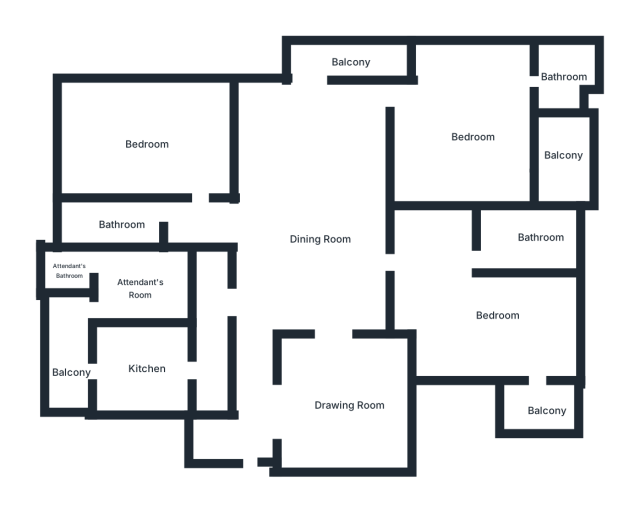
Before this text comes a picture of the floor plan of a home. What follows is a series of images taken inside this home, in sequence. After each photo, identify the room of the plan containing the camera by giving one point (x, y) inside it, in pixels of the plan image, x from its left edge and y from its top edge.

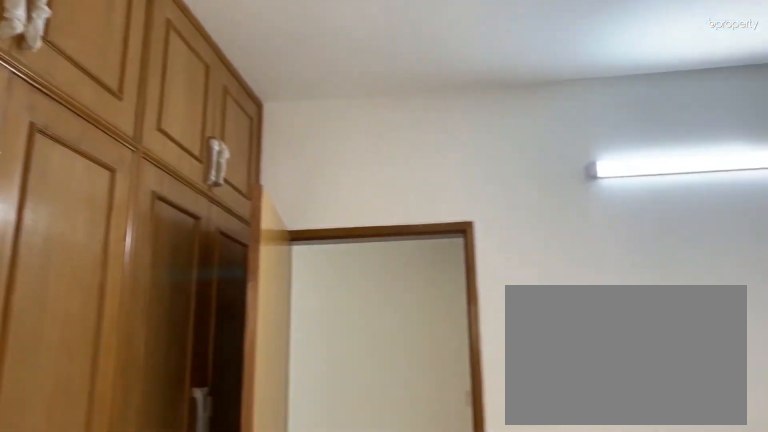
(146, 146)
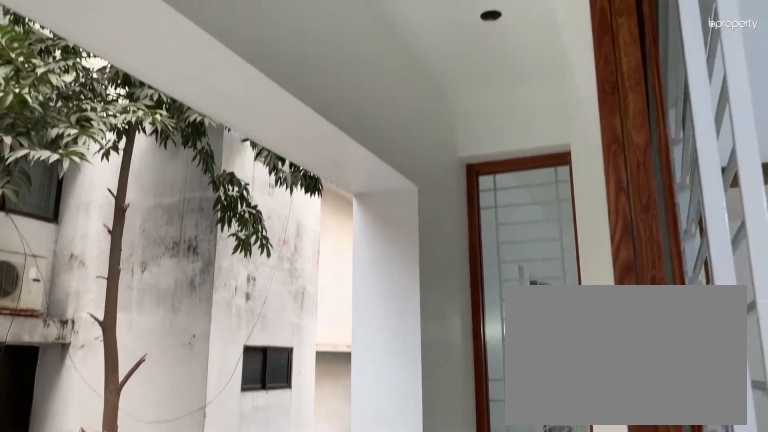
(347, 60)
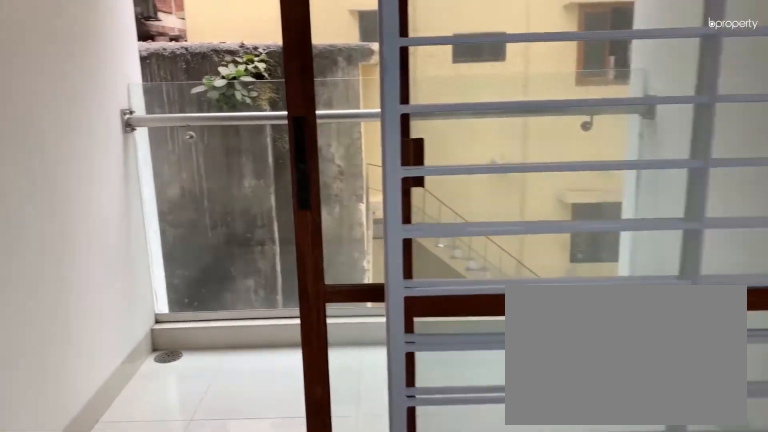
(474, 135)
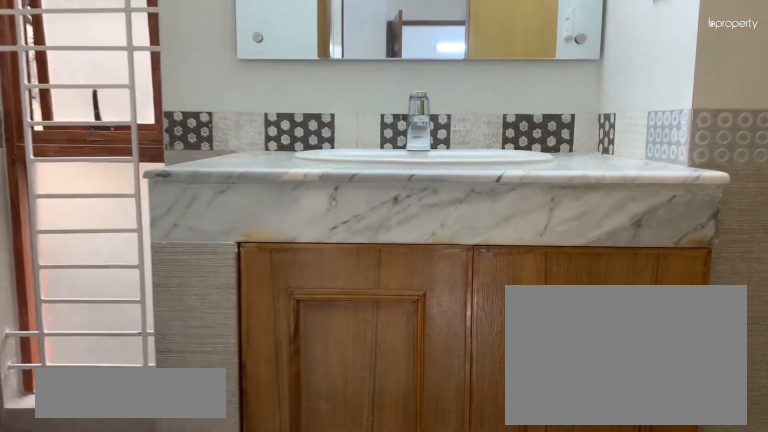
(566, 80)
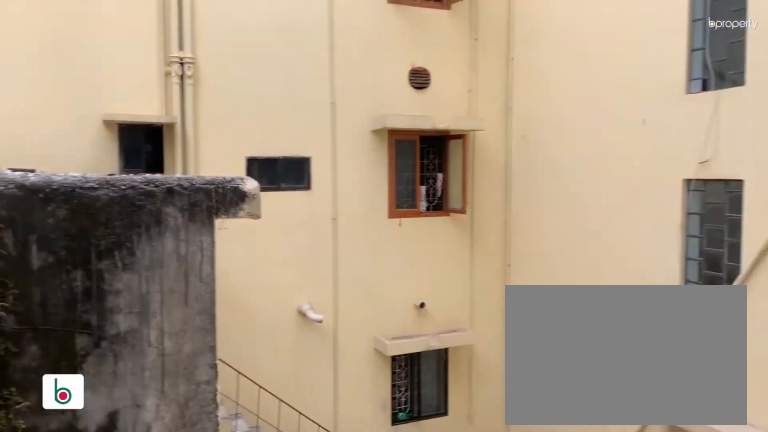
(566, 153)
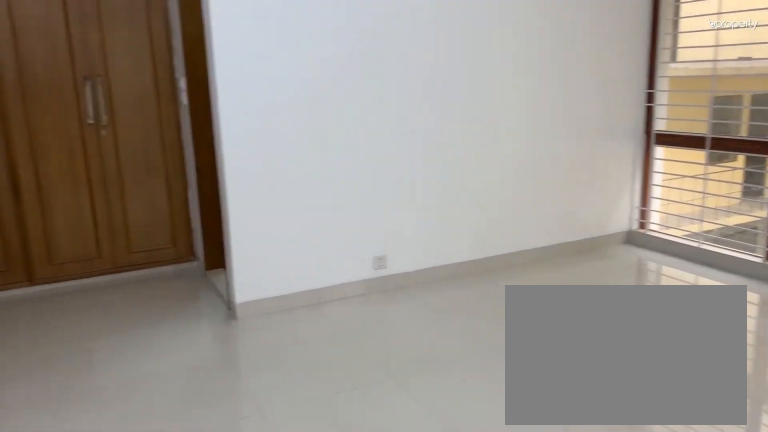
(498, 313)
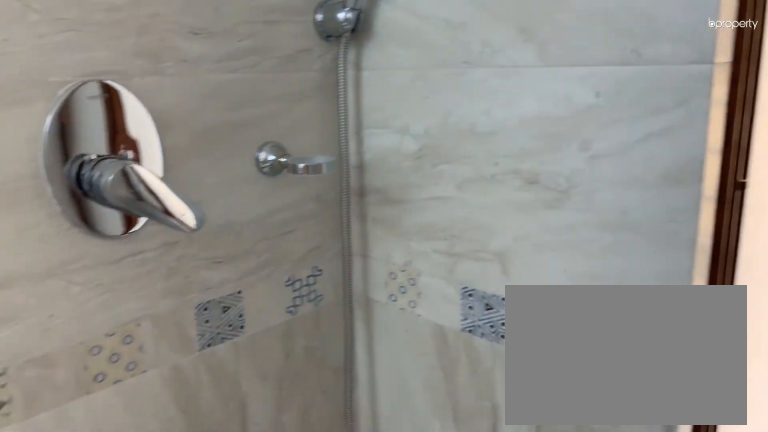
(538, 239)
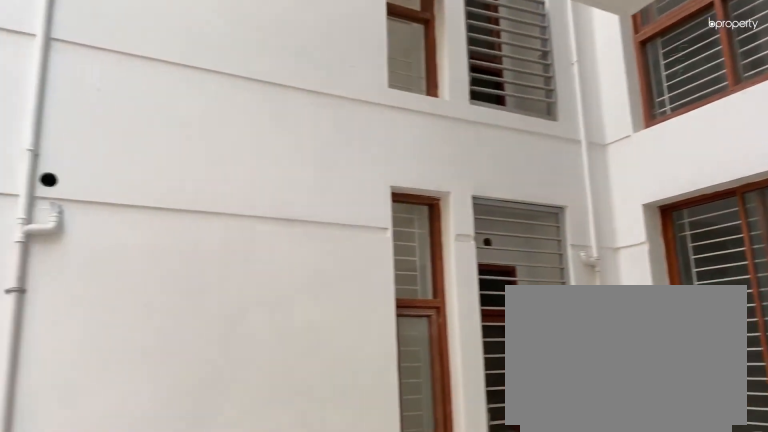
(542, 407)
